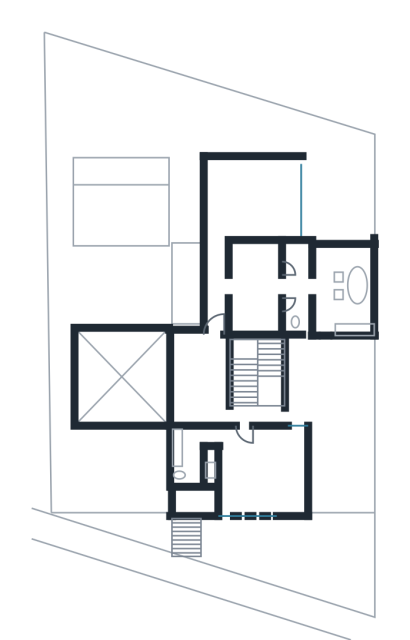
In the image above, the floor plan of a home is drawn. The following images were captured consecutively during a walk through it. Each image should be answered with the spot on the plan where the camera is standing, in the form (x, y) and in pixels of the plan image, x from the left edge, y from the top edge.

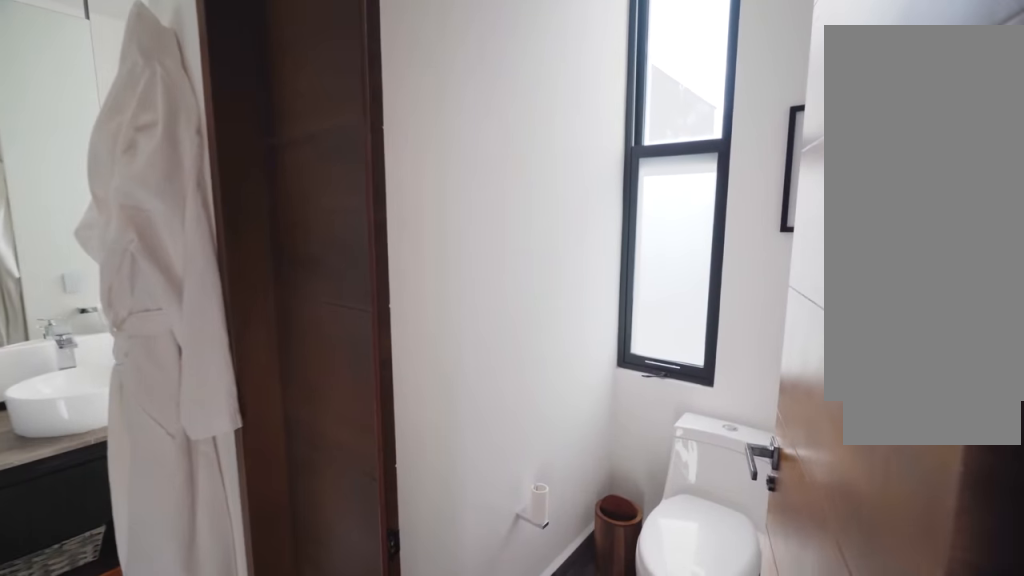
(283, 286)
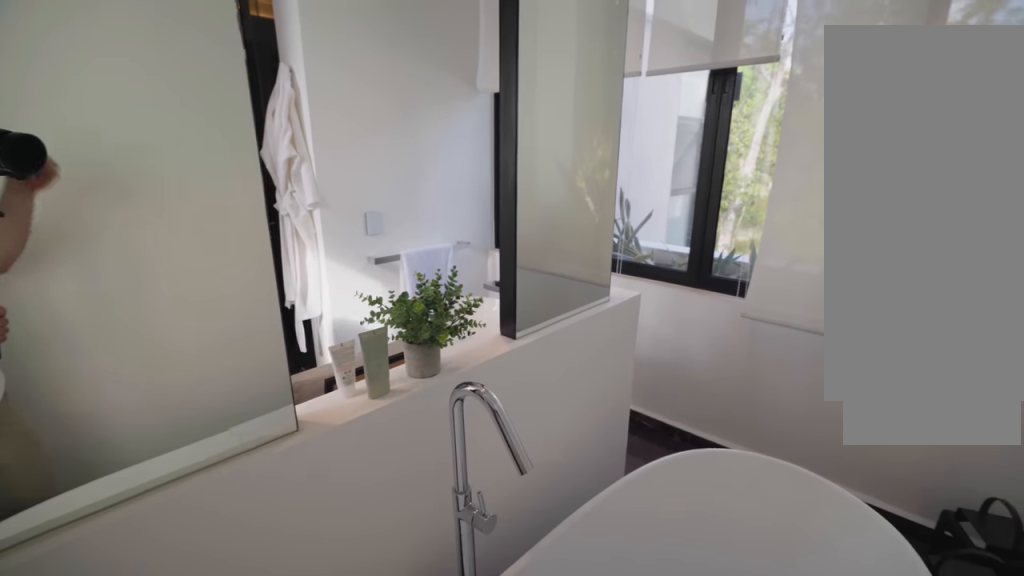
(360, 300)
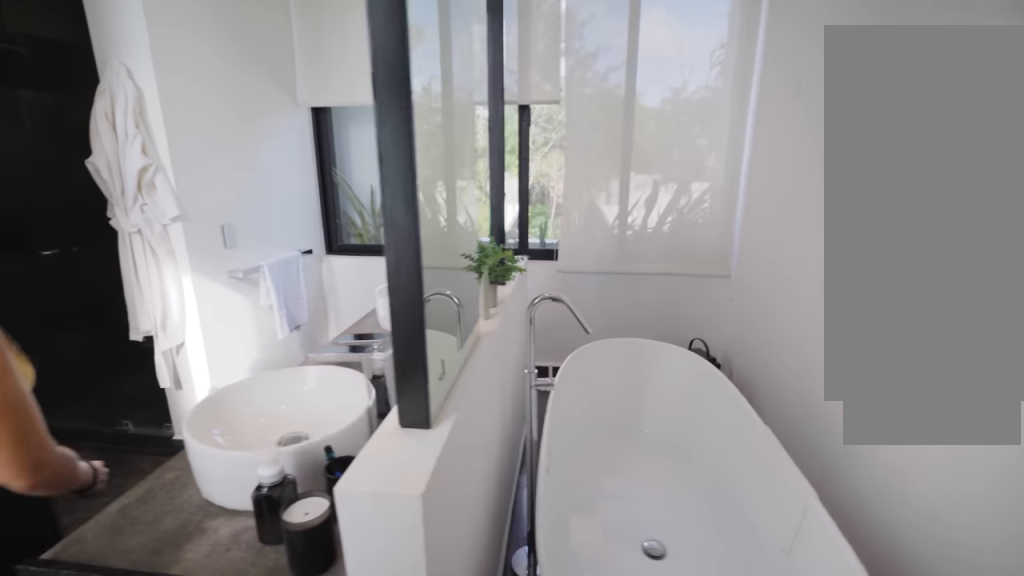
(356, 320)
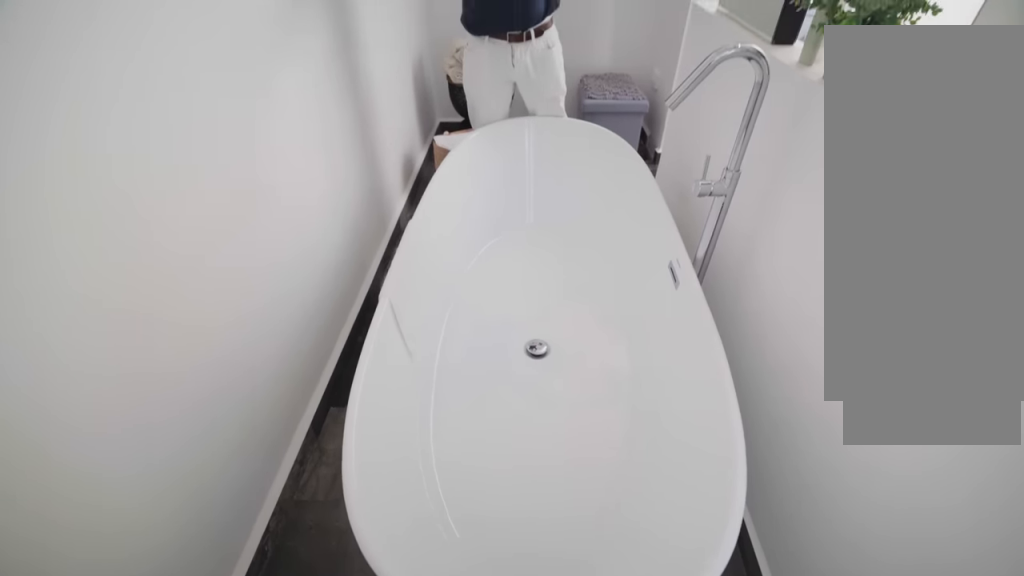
(352, 261)
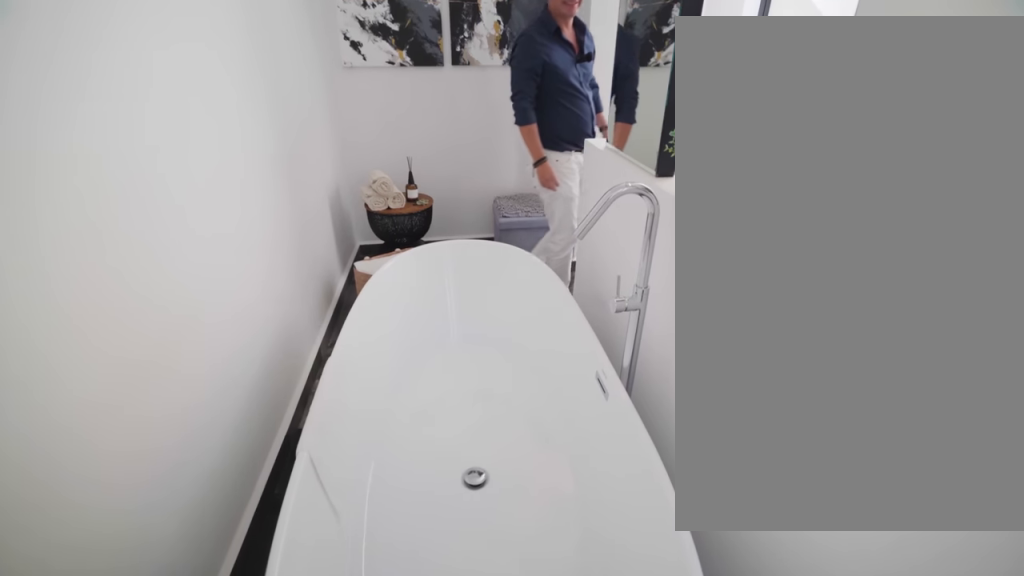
(352, 261)
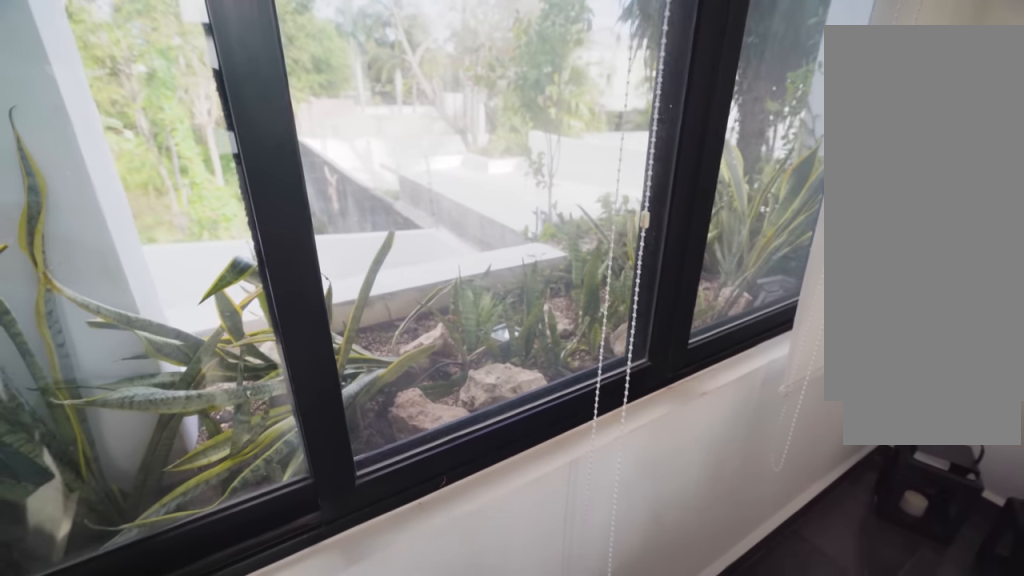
(324, 261)
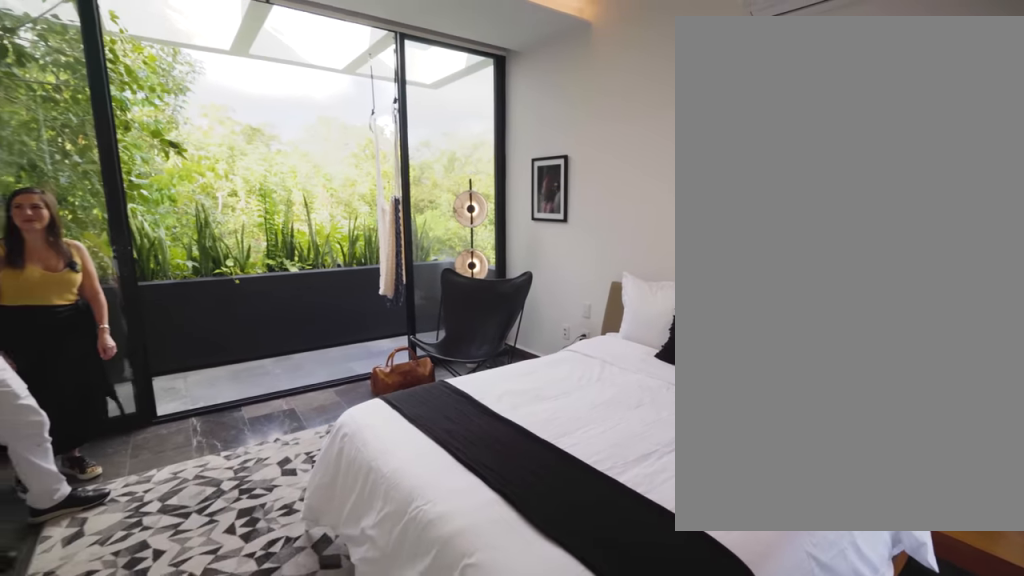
(276, 215)
